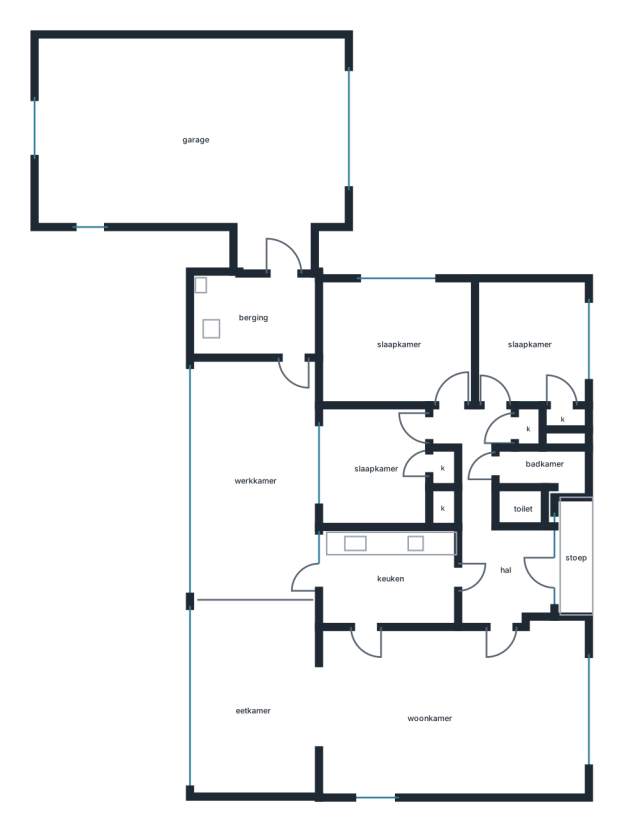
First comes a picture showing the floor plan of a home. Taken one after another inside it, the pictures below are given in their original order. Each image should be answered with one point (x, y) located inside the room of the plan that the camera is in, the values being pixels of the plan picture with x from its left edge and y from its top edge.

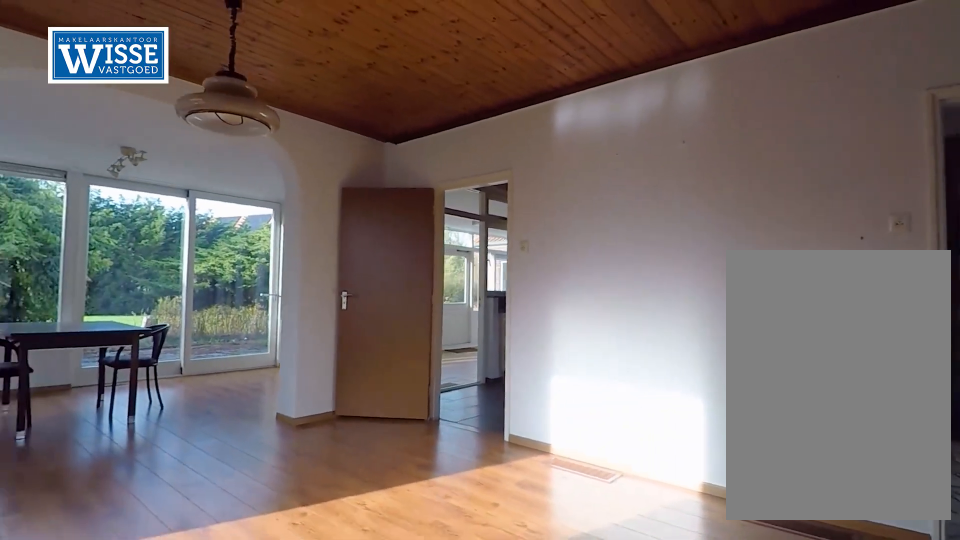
(454, 714)
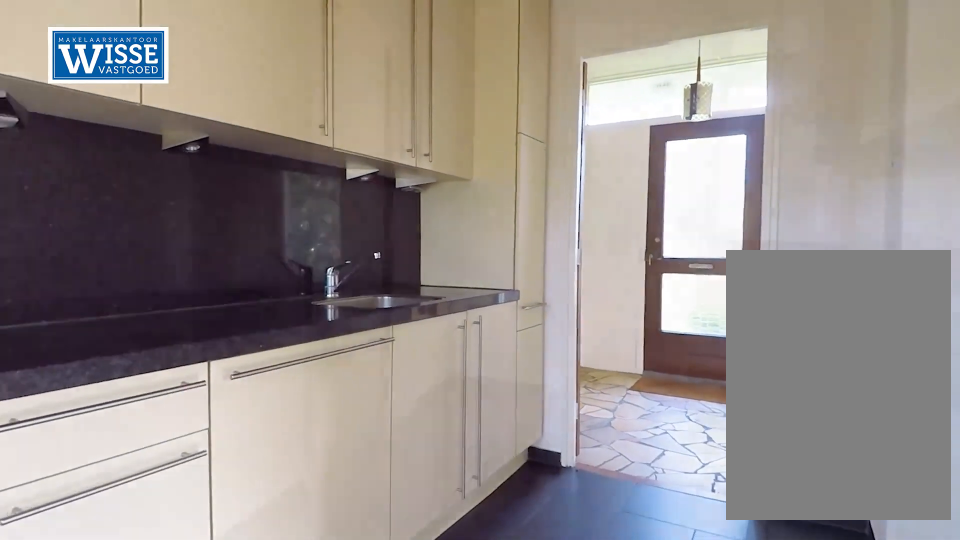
(389, 576)
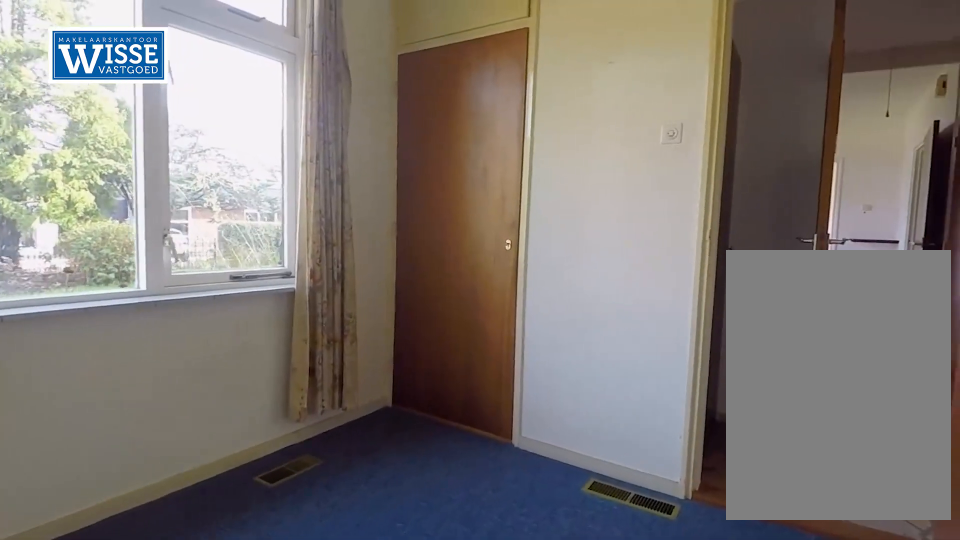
(534, 343)
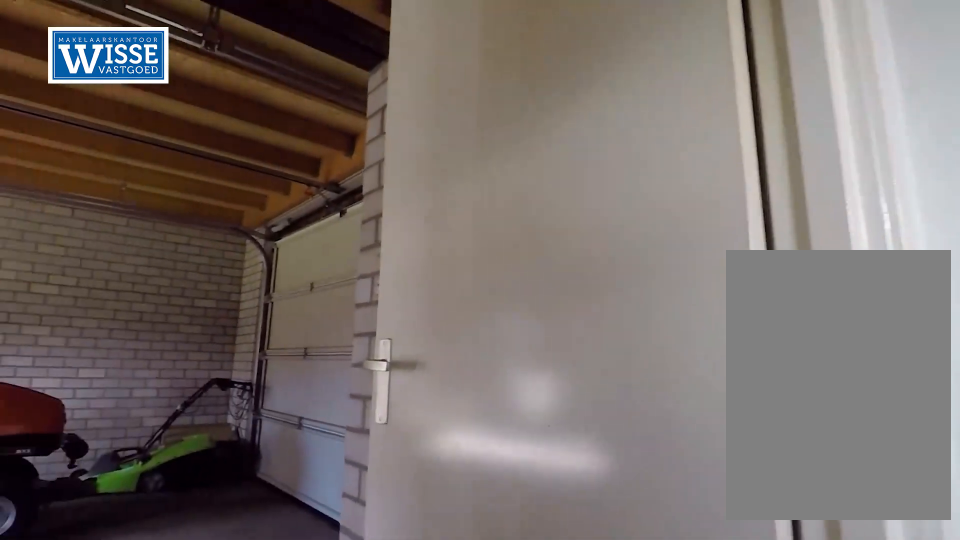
(252, 316)
